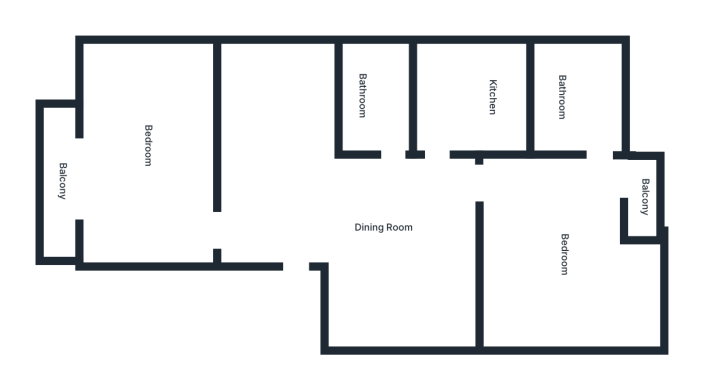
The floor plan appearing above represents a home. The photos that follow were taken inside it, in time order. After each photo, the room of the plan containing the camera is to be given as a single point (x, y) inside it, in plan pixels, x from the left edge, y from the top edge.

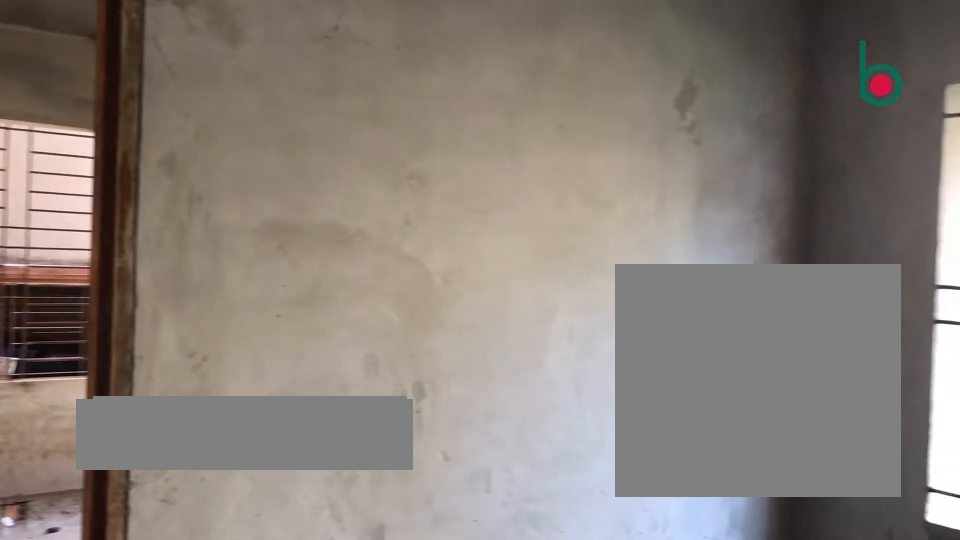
(386, 228)
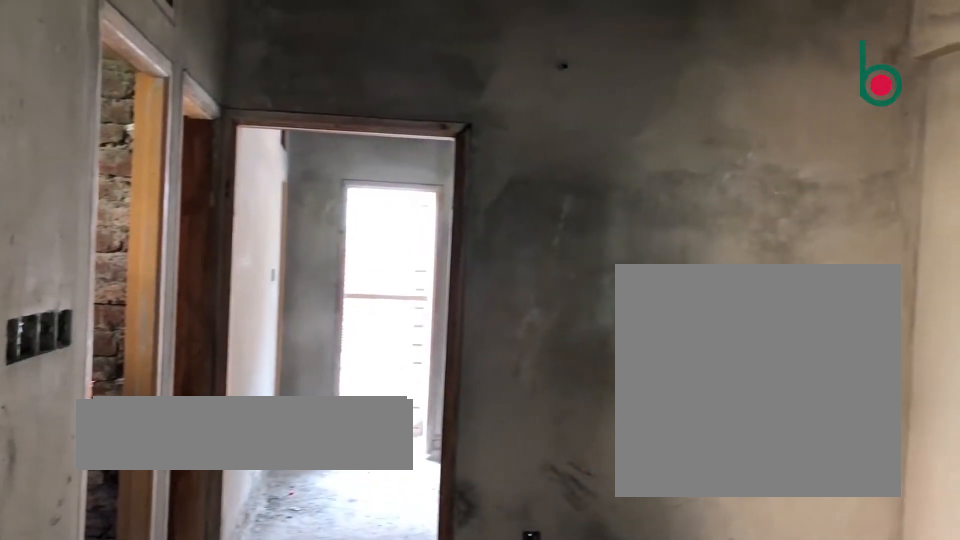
(385, 228)
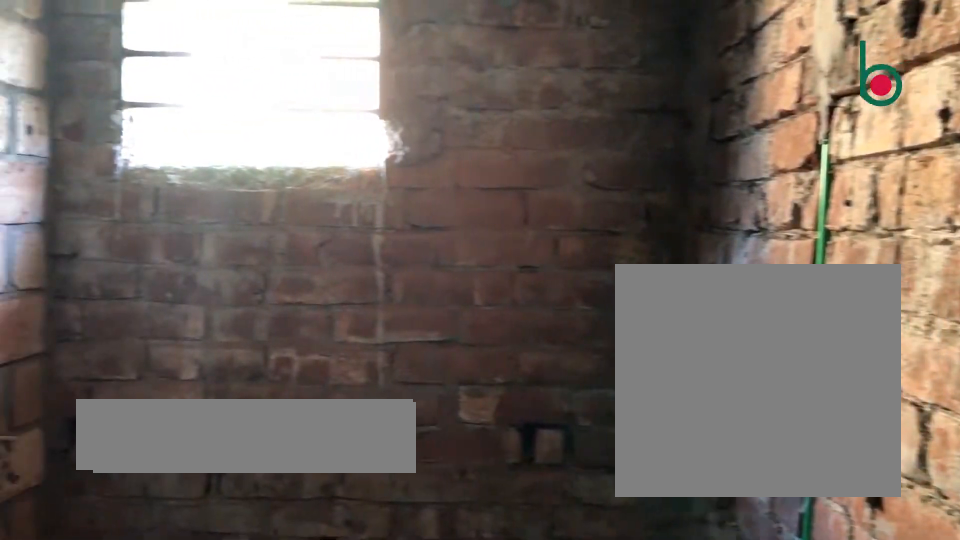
(386, 105)
